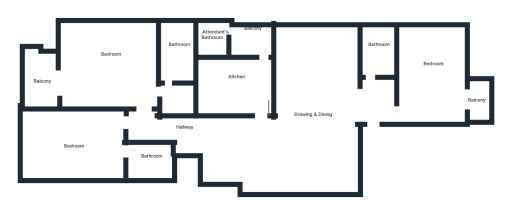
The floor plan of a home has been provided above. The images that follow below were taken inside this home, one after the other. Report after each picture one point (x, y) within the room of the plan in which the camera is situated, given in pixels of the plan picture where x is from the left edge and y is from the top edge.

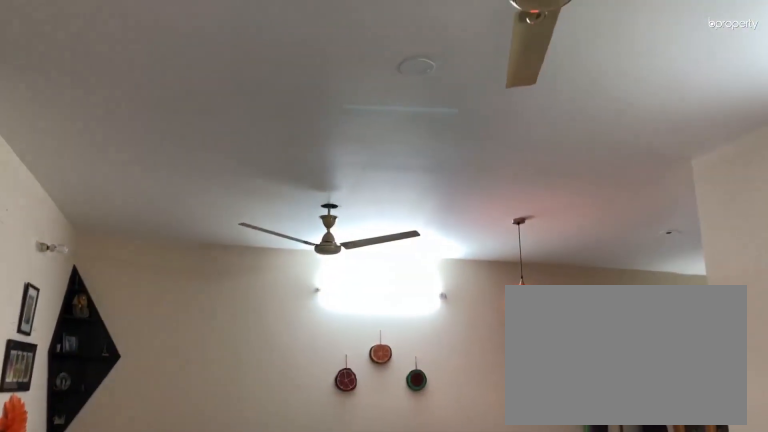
(322, 117)
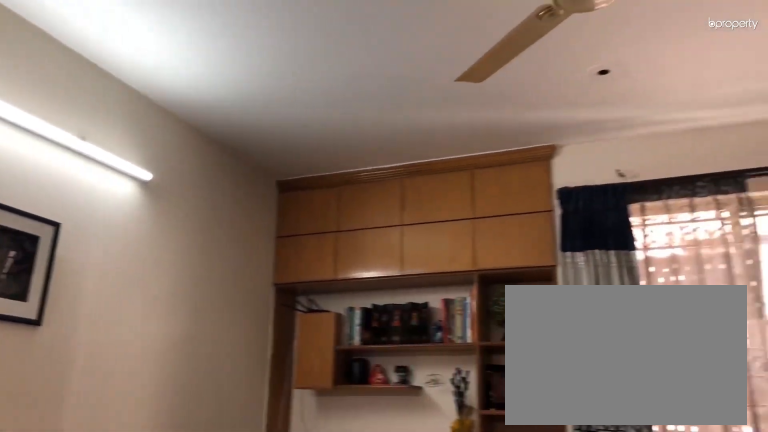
(322, 117)
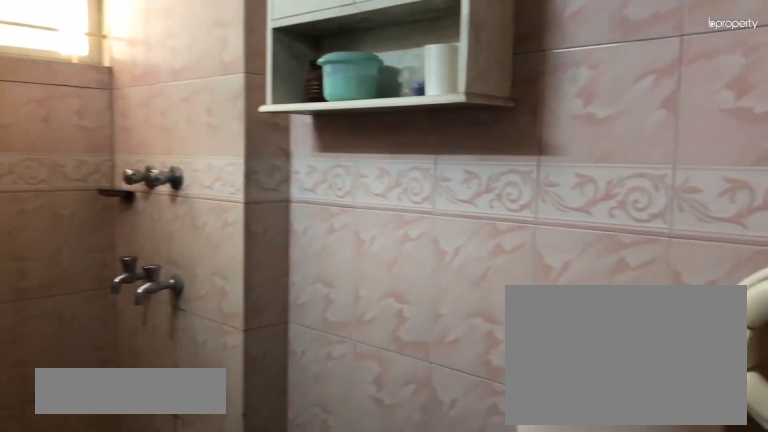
(374, 55)
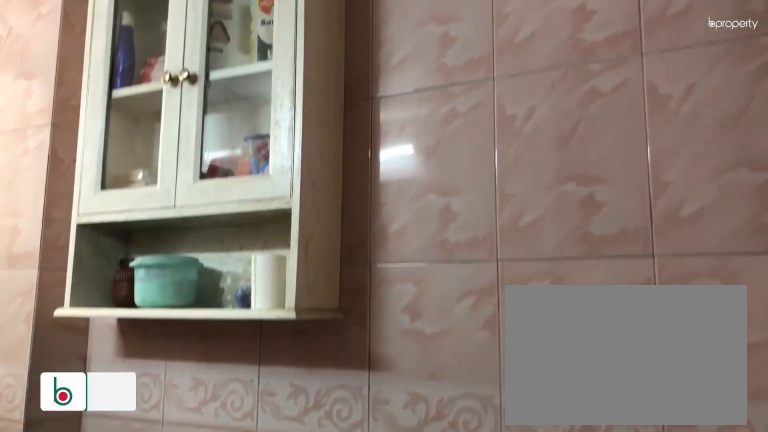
(374, 55)
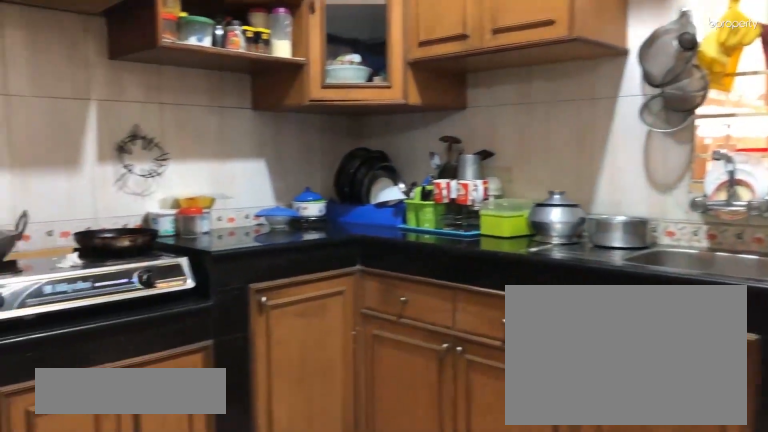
(229, 83)
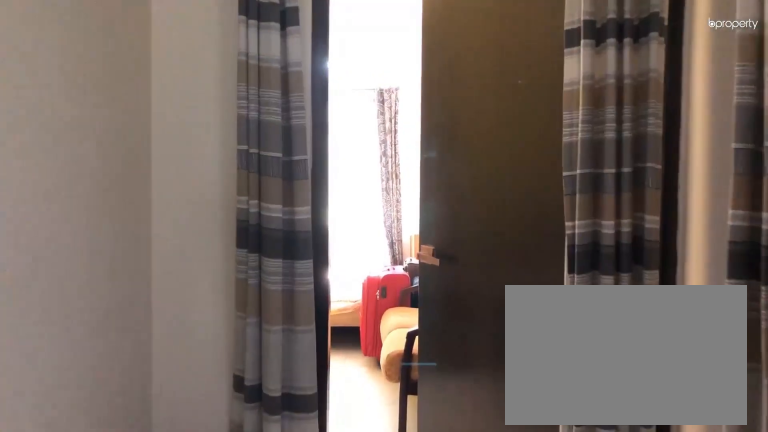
(143, 129)
